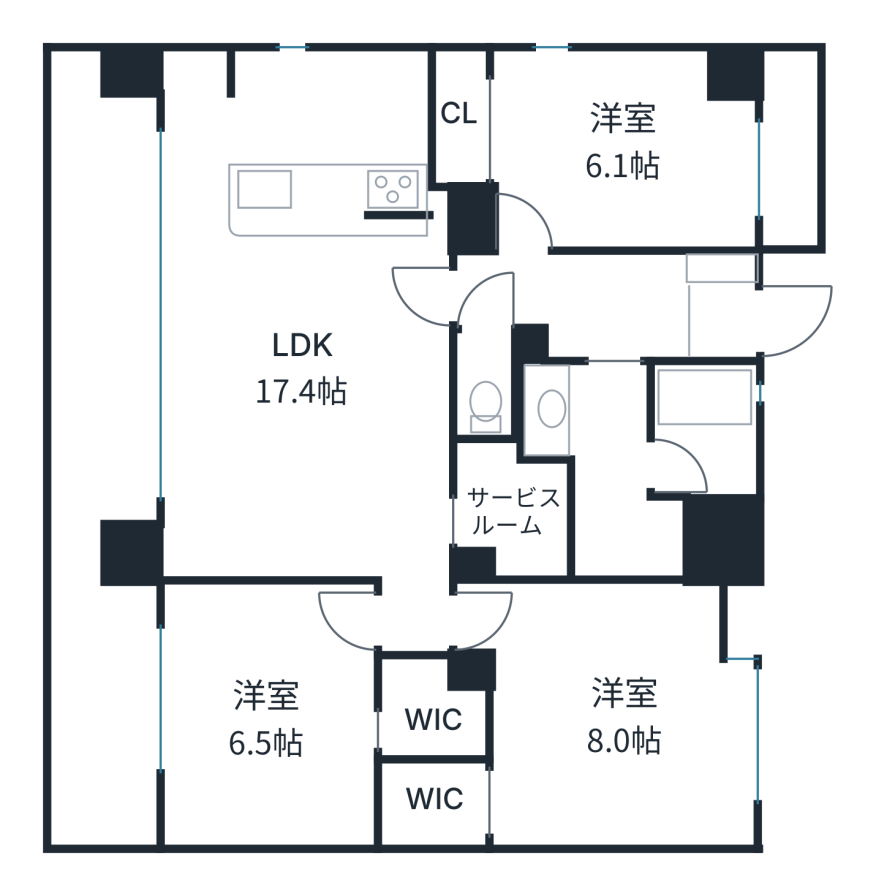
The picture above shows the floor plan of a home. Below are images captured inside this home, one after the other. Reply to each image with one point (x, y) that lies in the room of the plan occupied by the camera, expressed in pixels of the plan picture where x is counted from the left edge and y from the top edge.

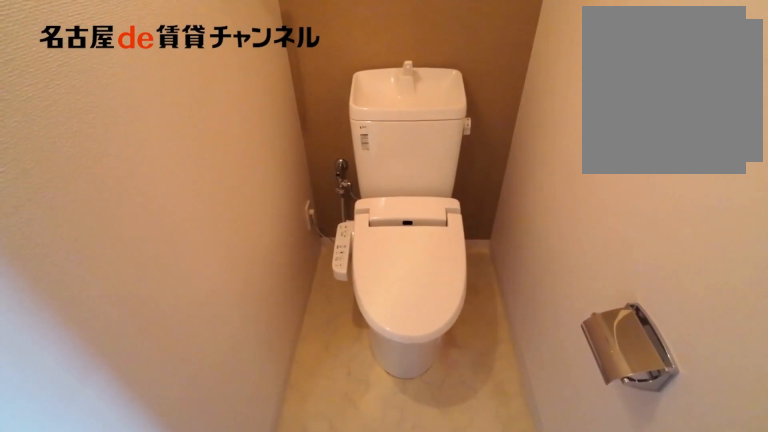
(485, 384)
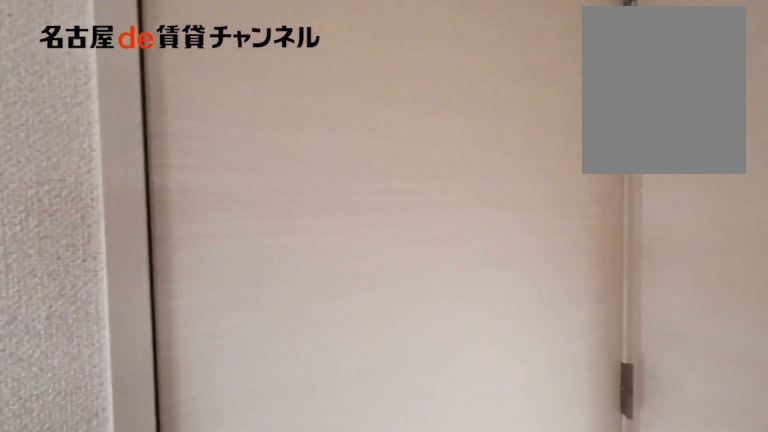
(593, 148)
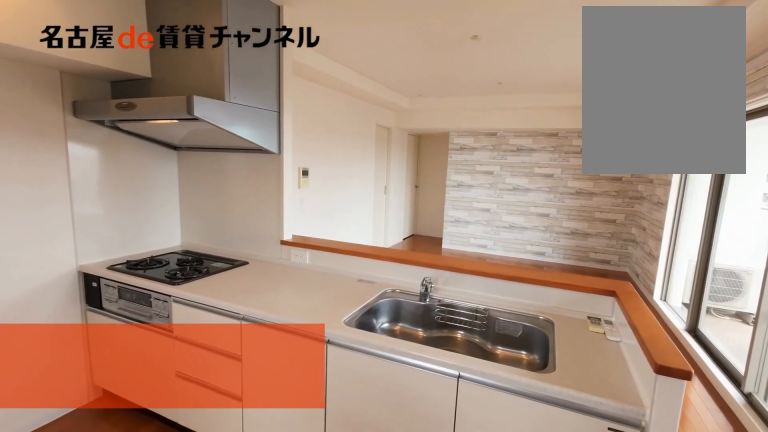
(302, 313)
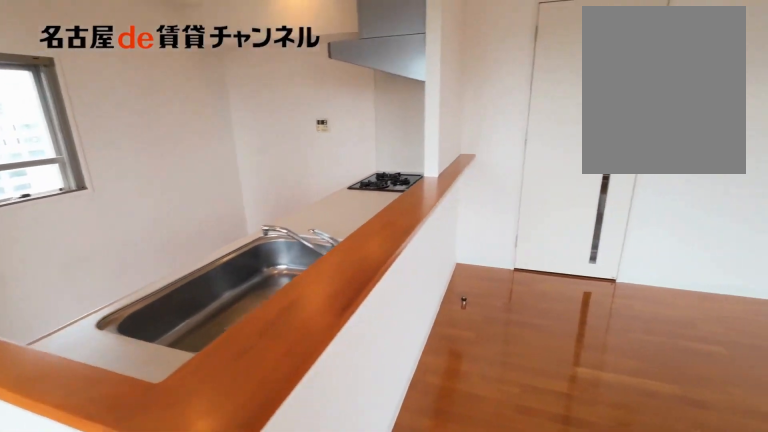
(302, 313)
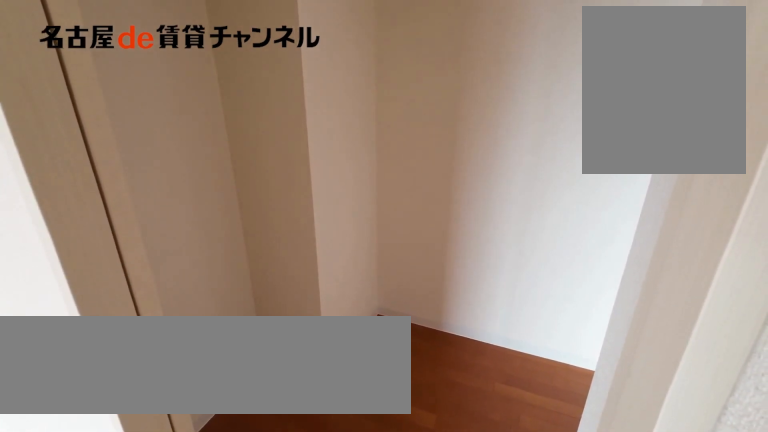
(510, 510)
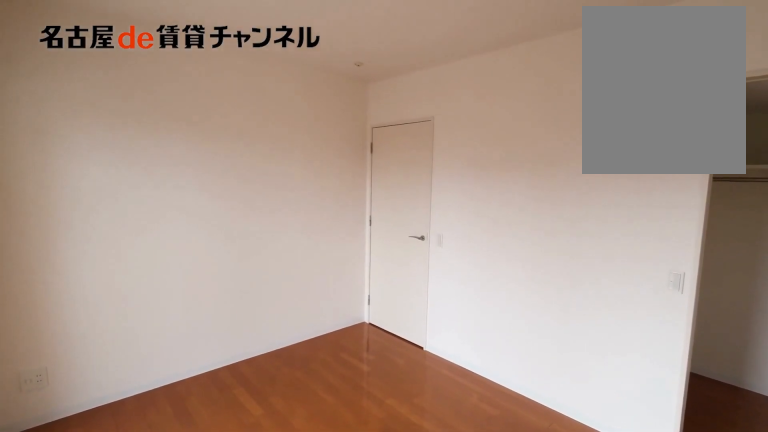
(298, 728)
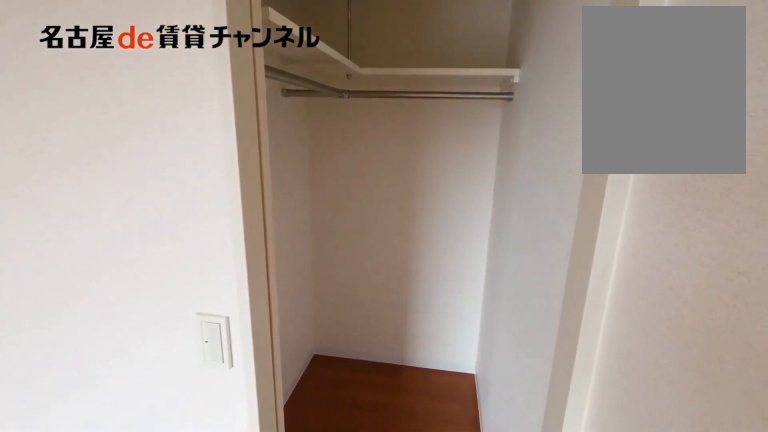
(298, 728)
